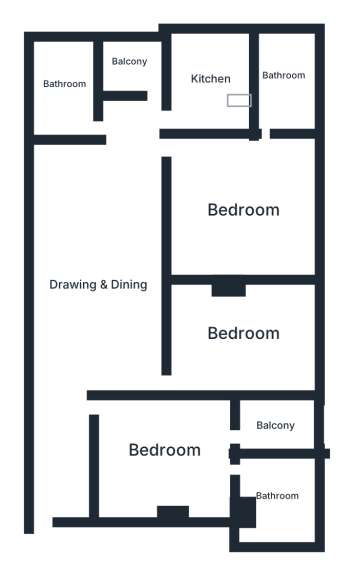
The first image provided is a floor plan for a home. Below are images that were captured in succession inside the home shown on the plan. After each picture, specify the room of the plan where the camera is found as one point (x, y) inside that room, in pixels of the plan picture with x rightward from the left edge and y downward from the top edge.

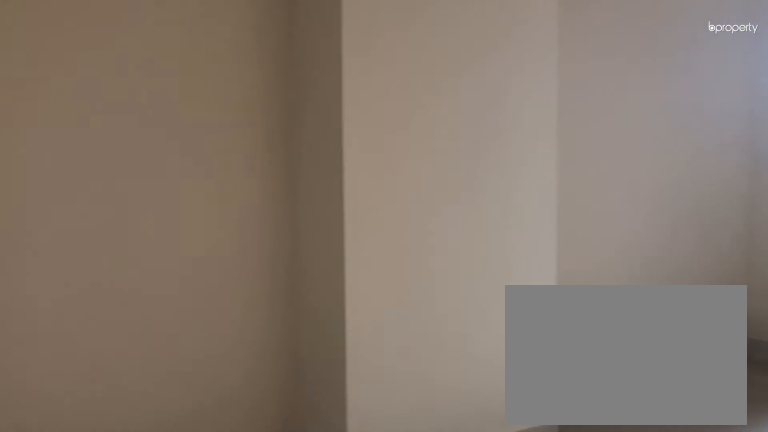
(244, 332)
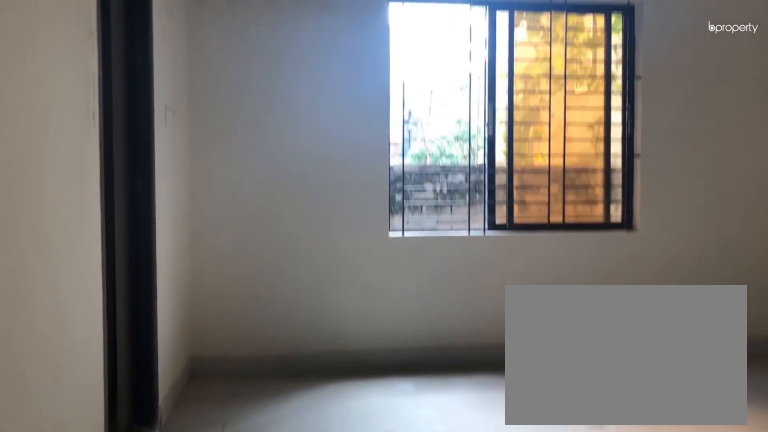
(246, 207)
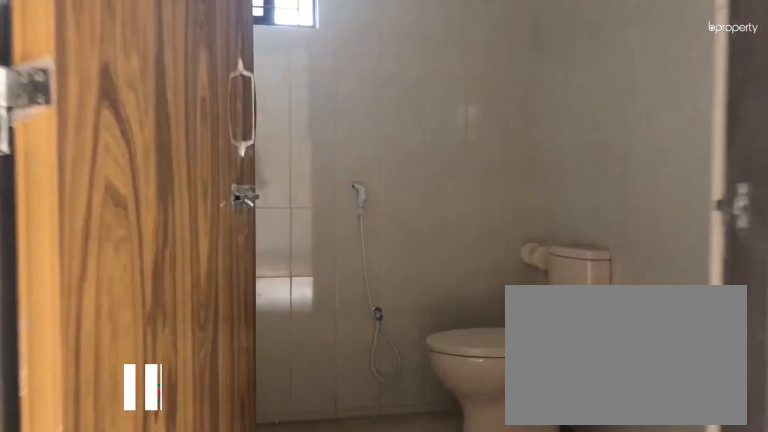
(284, 75)
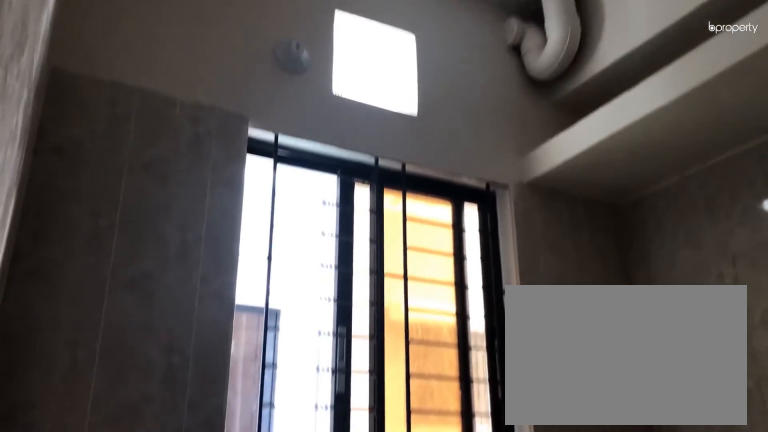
(213, 77)
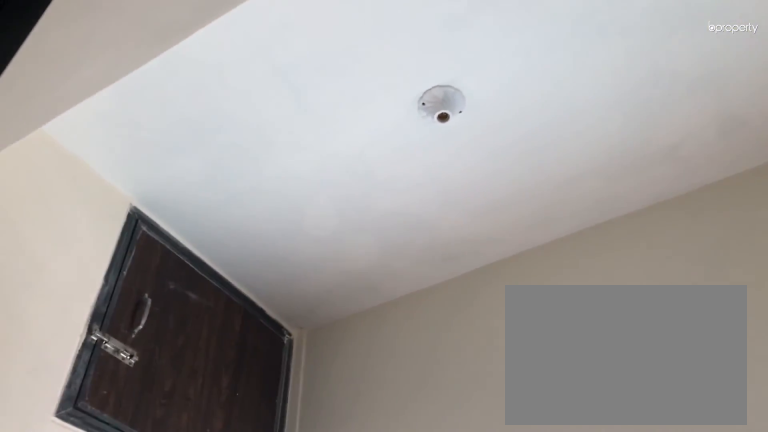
(136, 57)
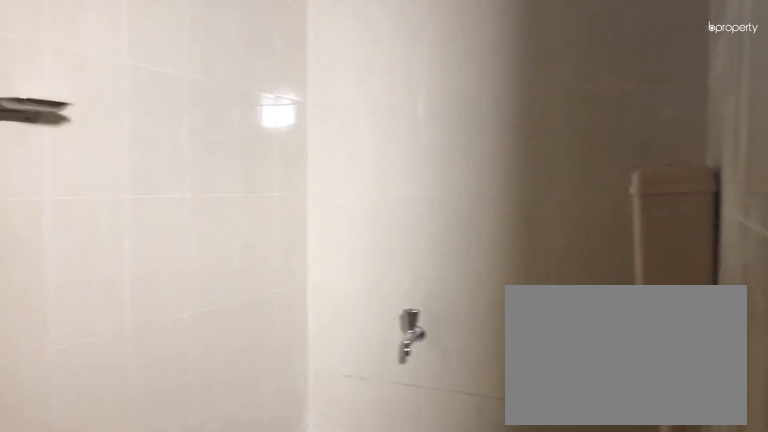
(64, 81)
